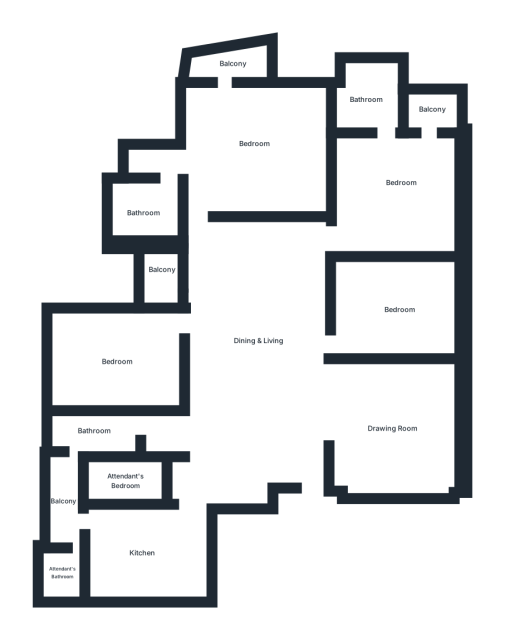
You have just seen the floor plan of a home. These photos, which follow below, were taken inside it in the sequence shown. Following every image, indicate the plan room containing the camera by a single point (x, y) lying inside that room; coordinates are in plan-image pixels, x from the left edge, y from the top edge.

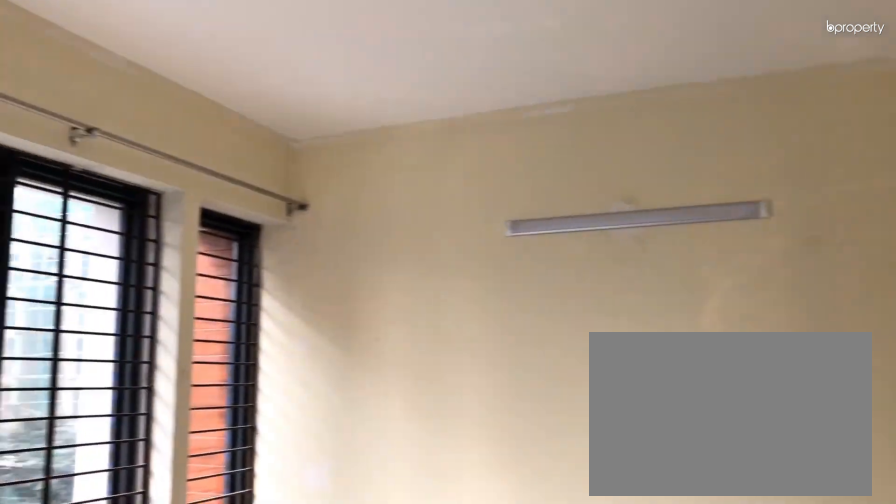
(256, 151)
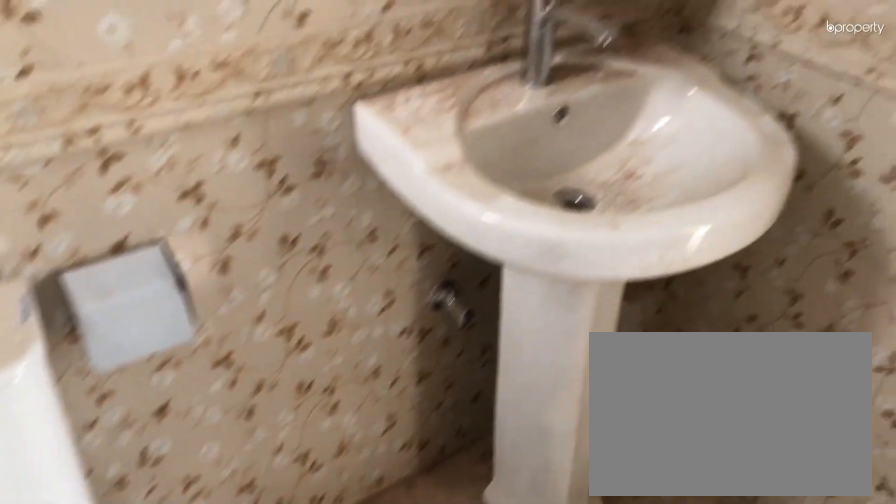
(148, 210)
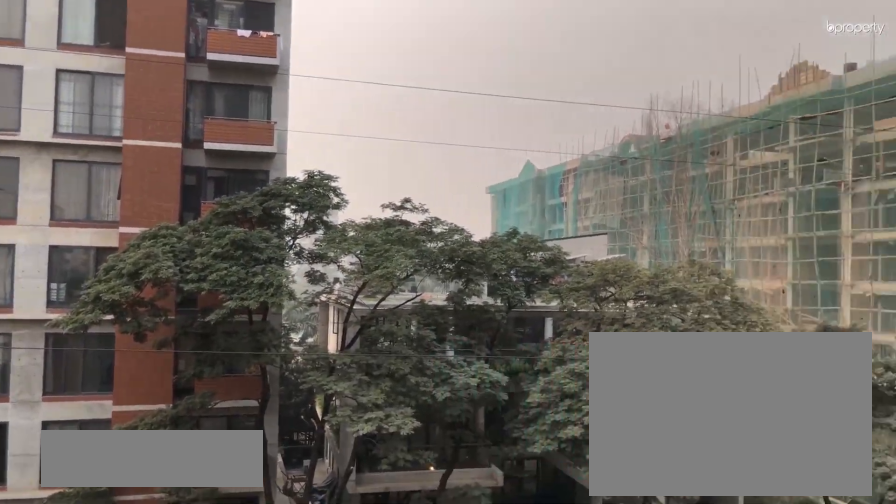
(233, 63)
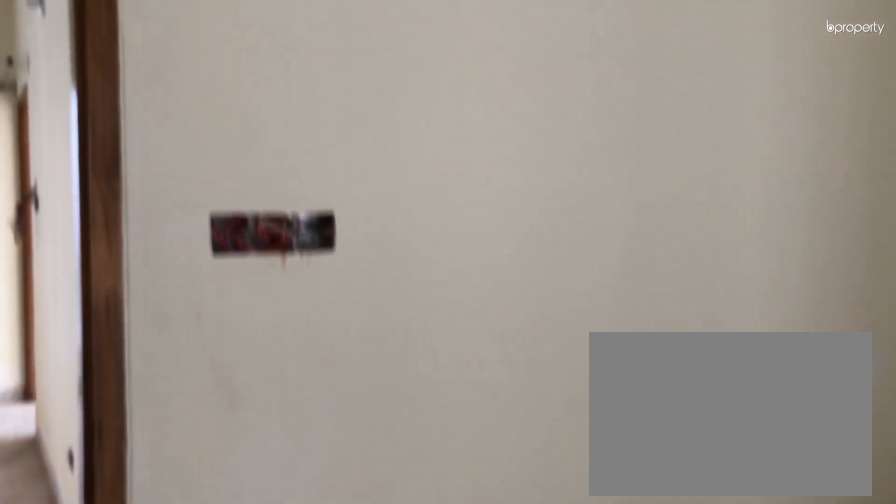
(391, 190)
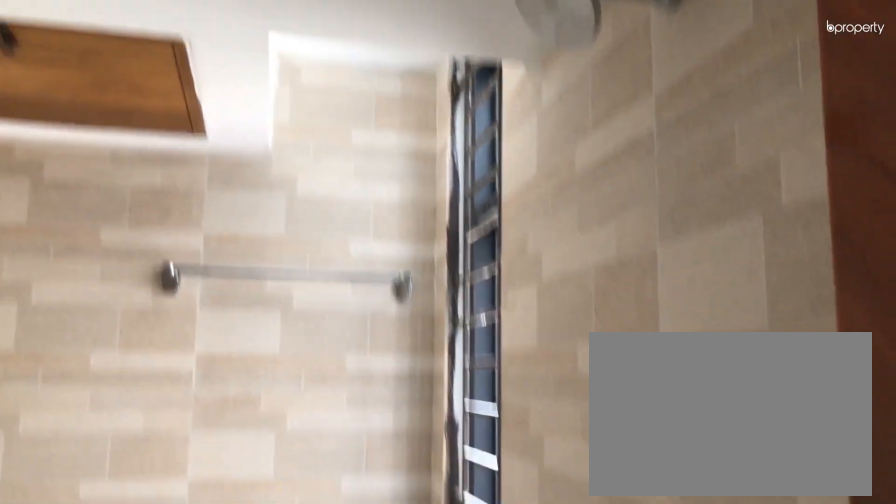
(367, 100)
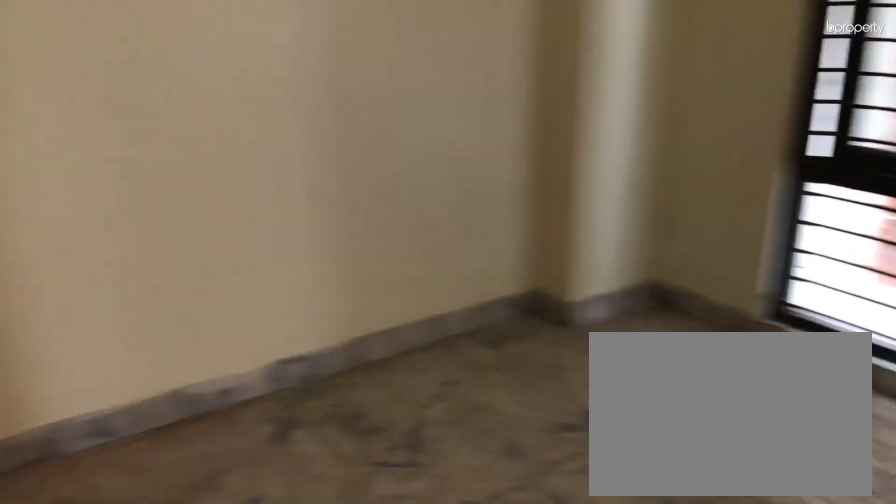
(391, 306)
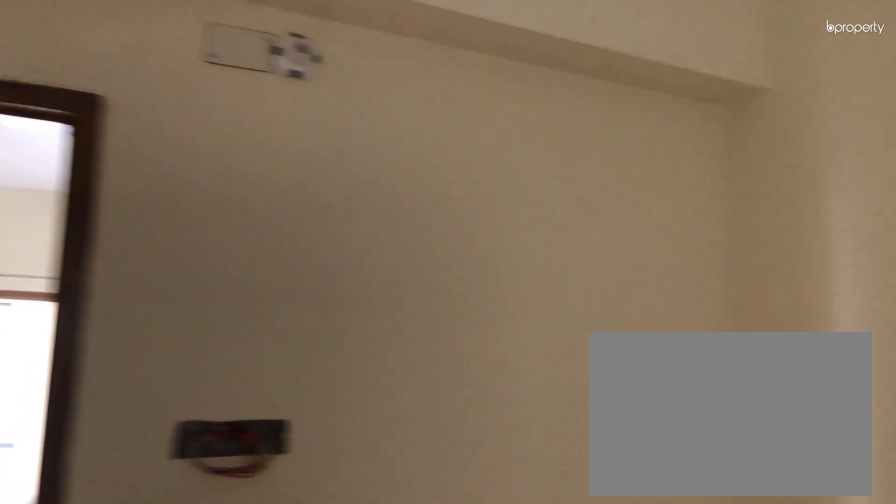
(391, 306)
